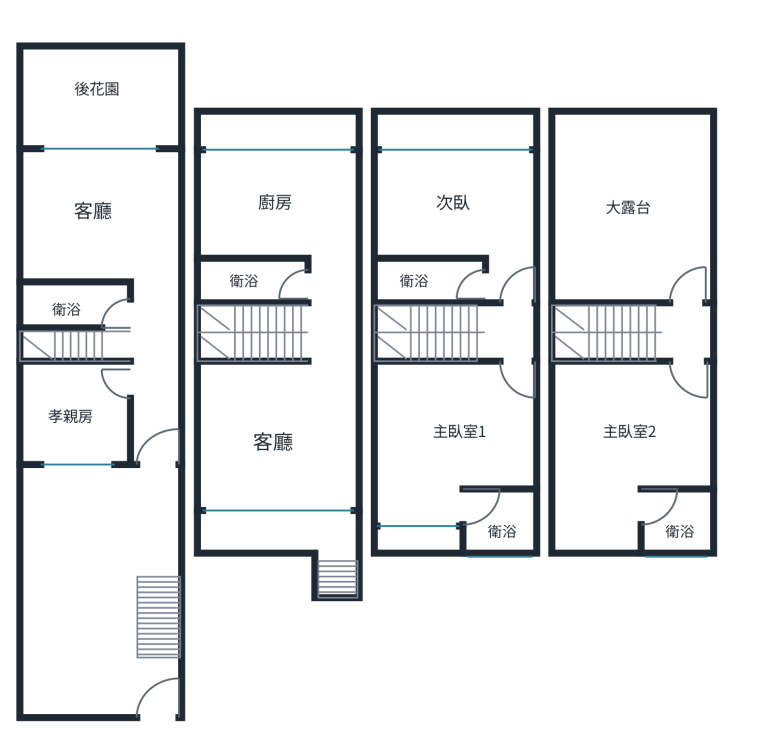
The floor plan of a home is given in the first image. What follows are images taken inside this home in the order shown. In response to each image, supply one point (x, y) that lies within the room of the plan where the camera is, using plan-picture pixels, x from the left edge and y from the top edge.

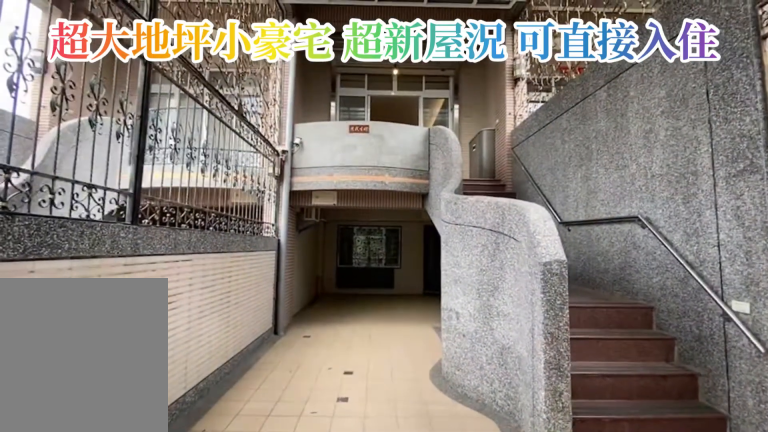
(80, 653)
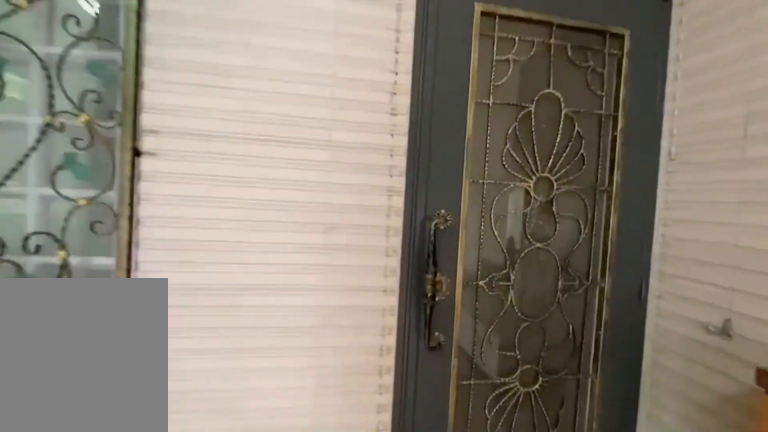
(82, 653)
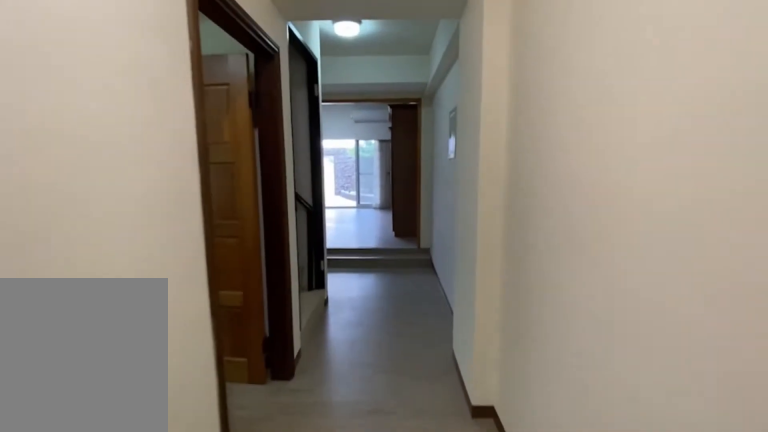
(157, 356)
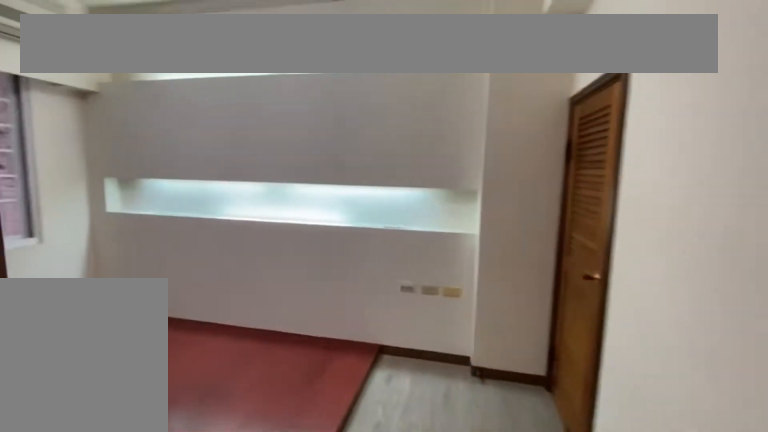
(80, 415)
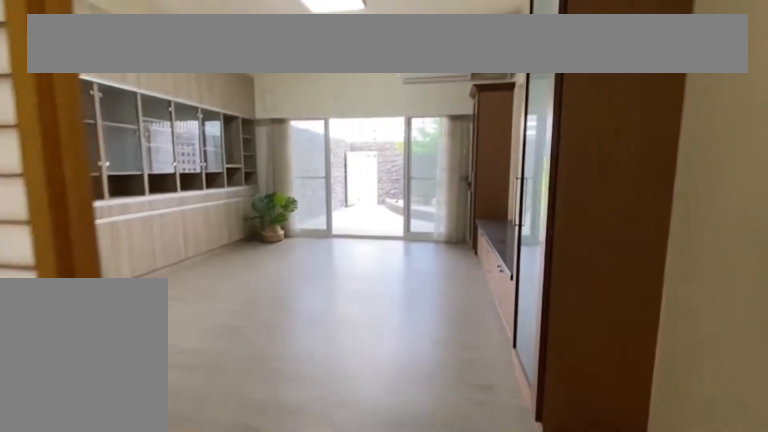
(95, 215)
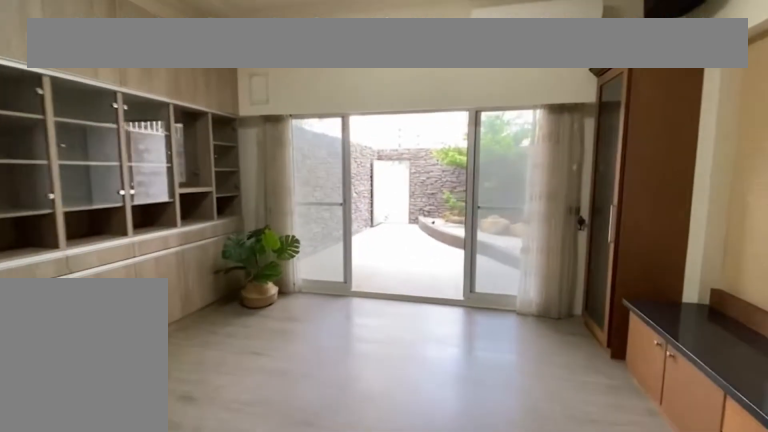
(93, 215)
